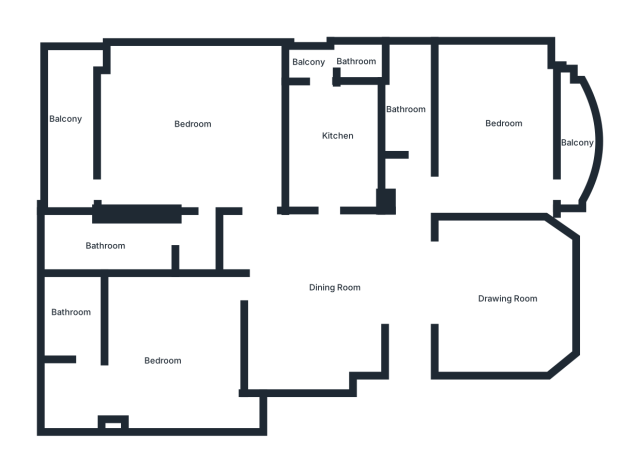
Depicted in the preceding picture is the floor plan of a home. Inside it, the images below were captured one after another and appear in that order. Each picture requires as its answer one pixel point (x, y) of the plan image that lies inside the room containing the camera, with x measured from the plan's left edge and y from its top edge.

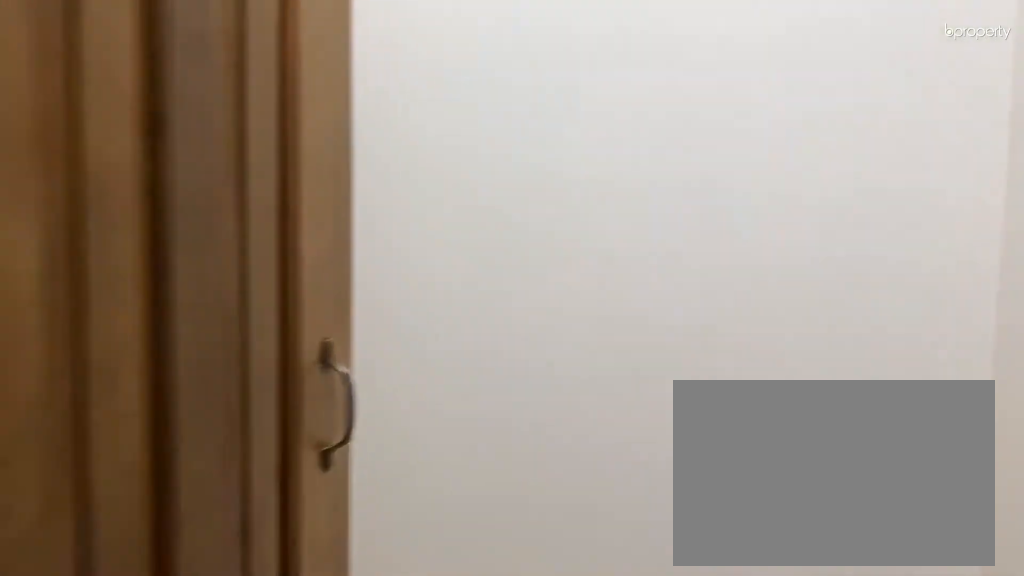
(190, 240)
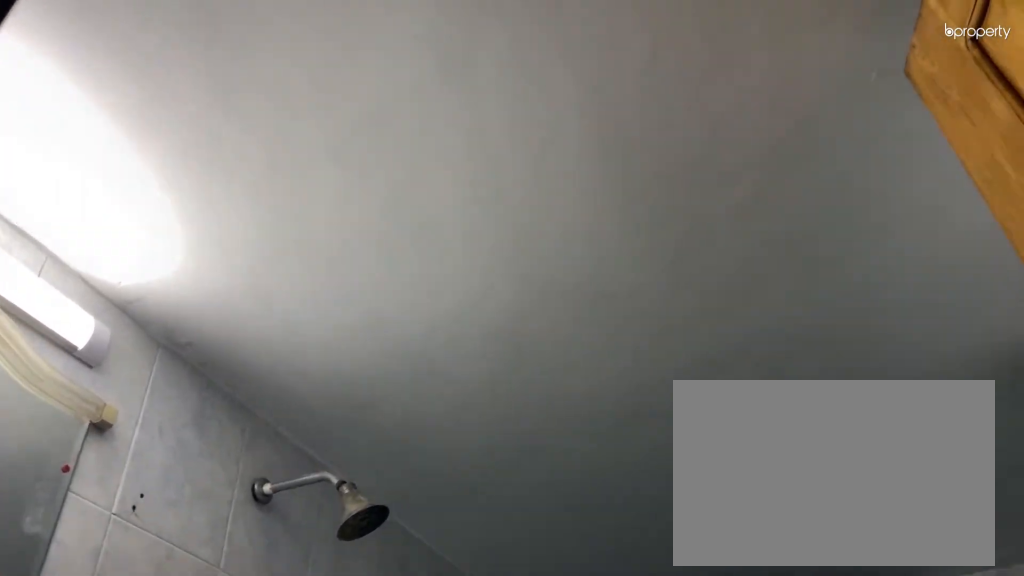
(110, 244)
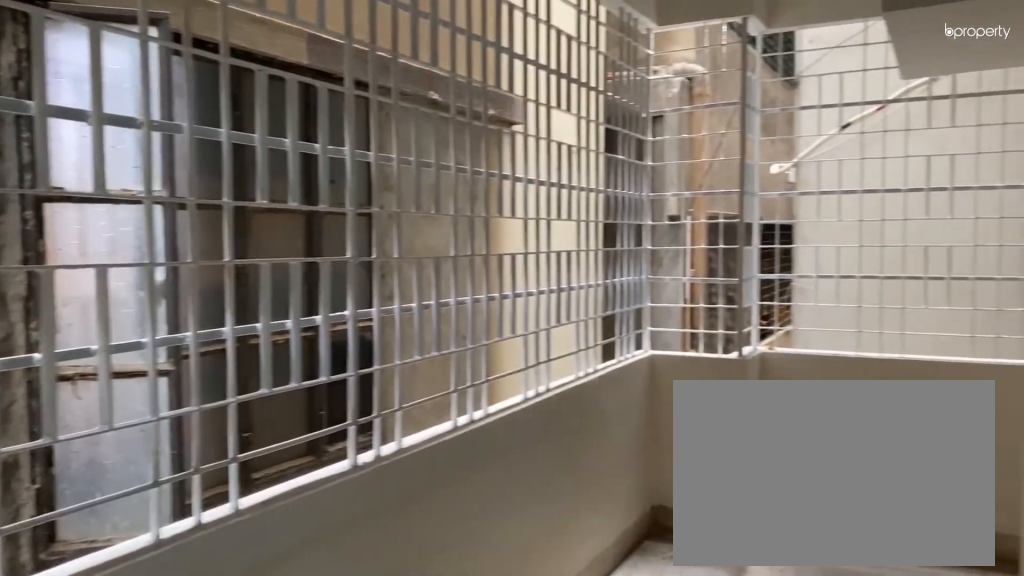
(68, 115)
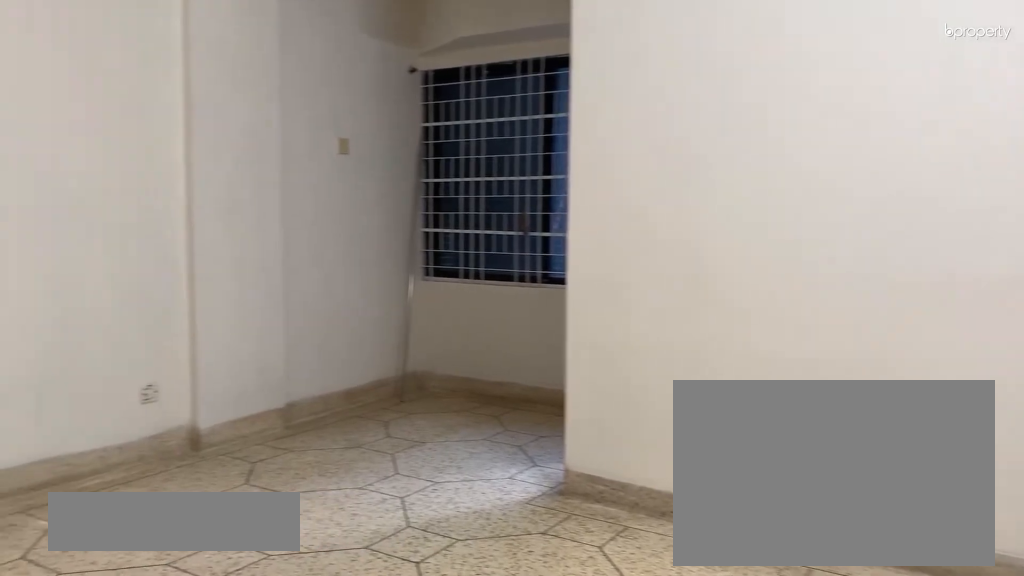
(173, 363)
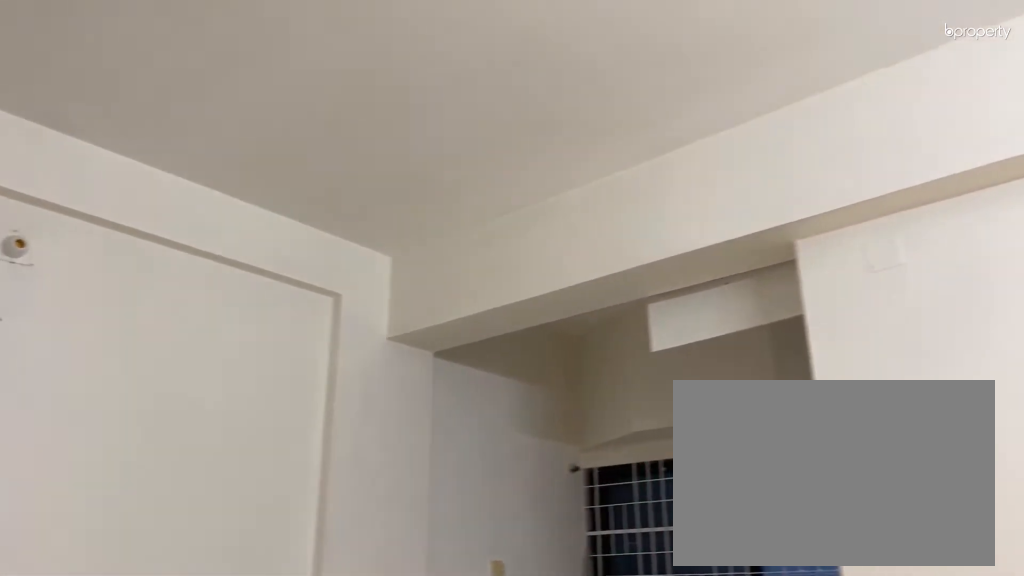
(173, 363)
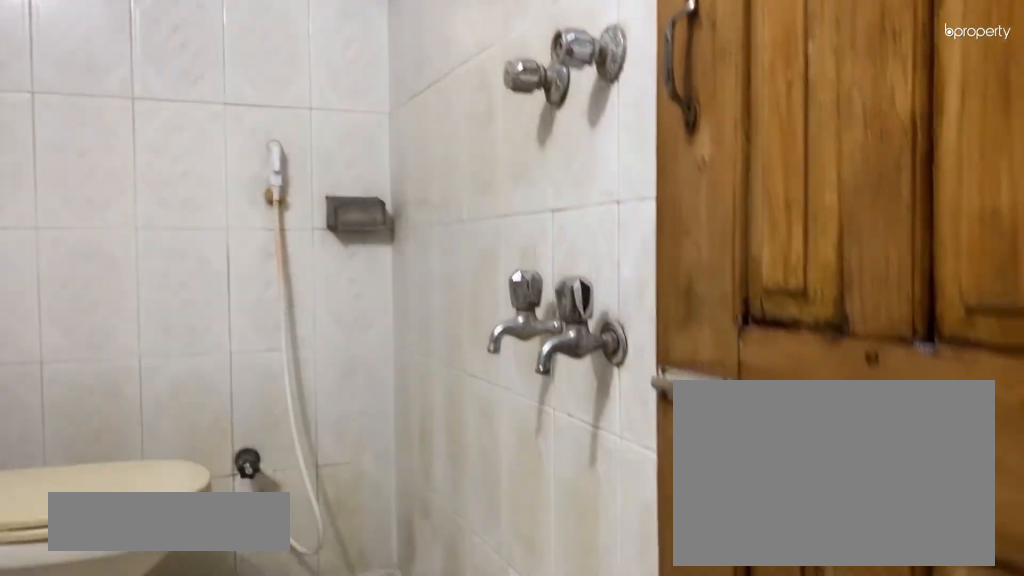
(71, 316)
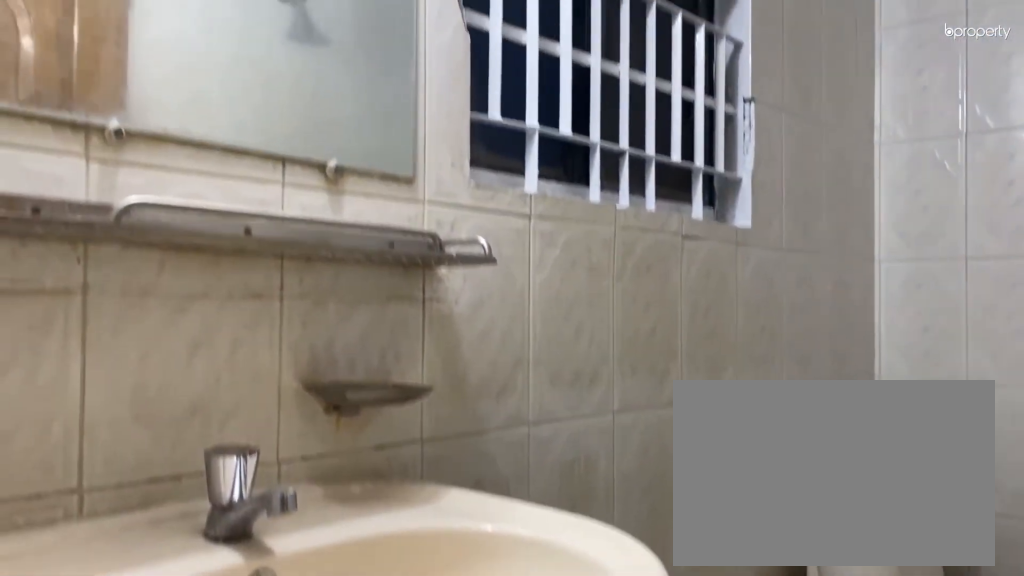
(71, 316)
